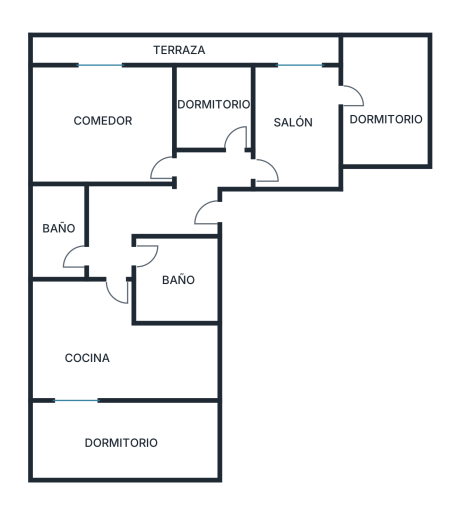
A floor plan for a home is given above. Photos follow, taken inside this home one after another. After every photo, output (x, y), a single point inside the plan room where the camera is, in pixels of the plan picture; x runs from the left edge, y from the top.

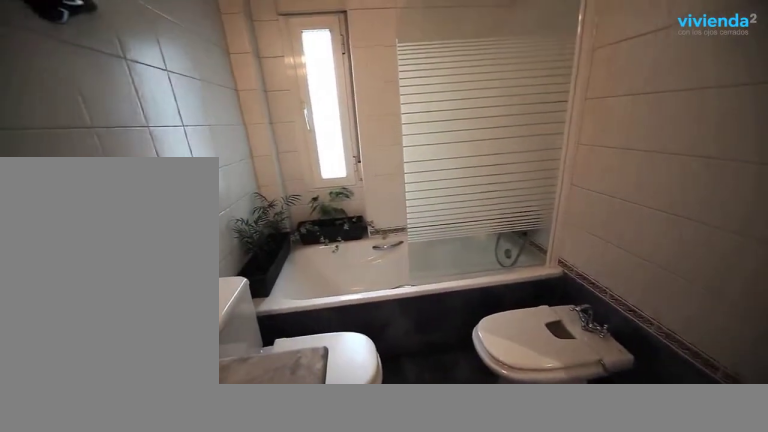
(198, 280)
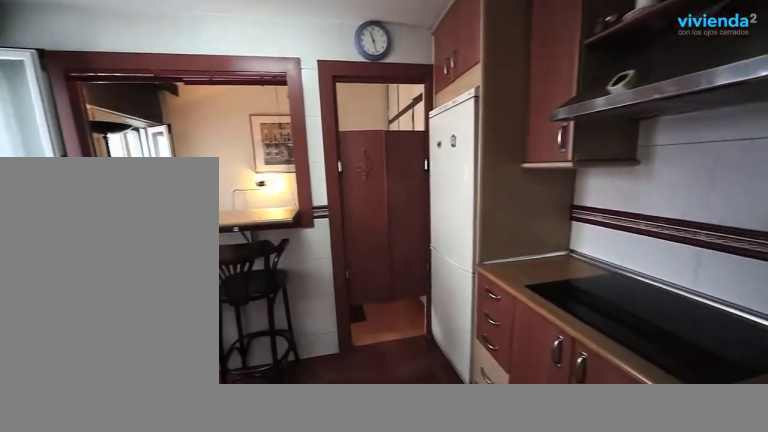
(60, 326)
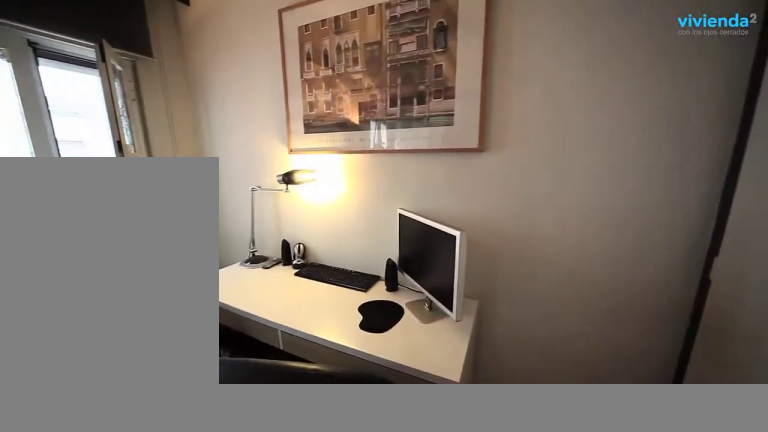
(66, 443)
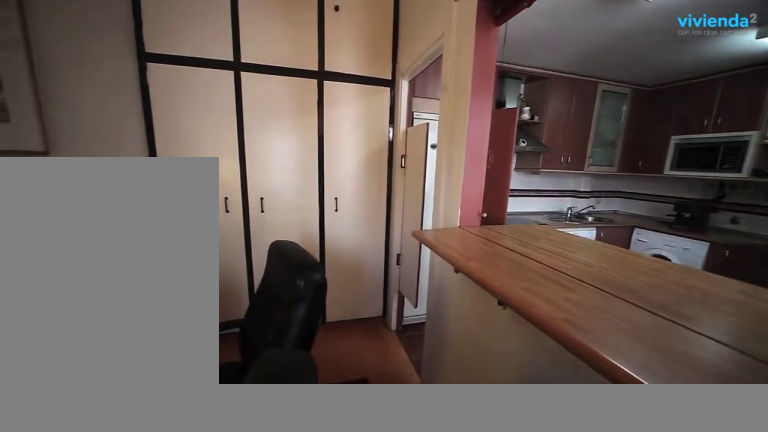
(65, 443)
